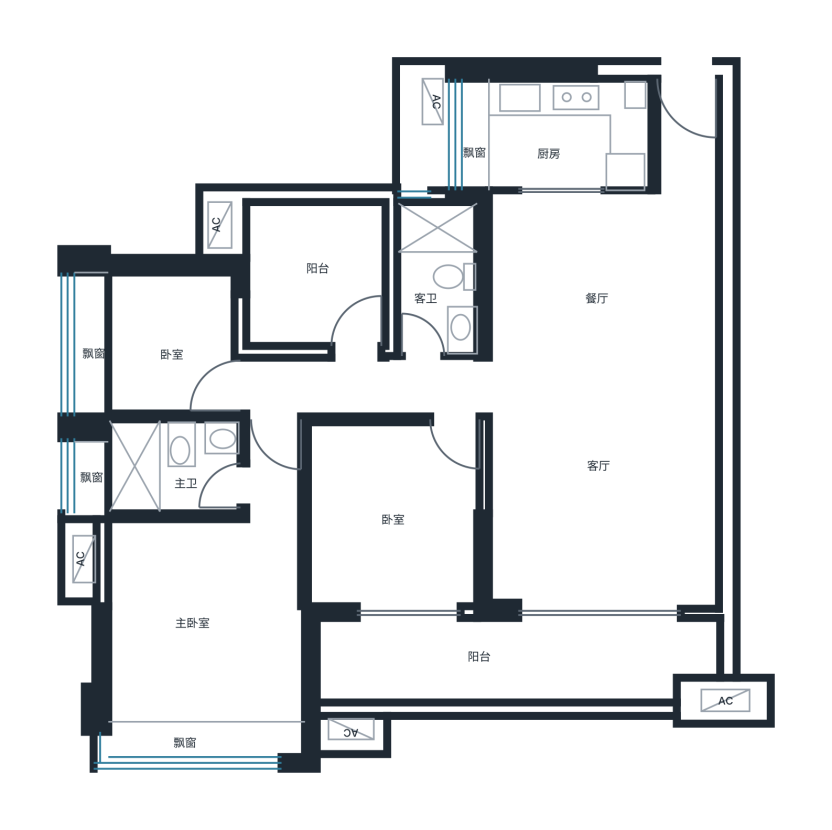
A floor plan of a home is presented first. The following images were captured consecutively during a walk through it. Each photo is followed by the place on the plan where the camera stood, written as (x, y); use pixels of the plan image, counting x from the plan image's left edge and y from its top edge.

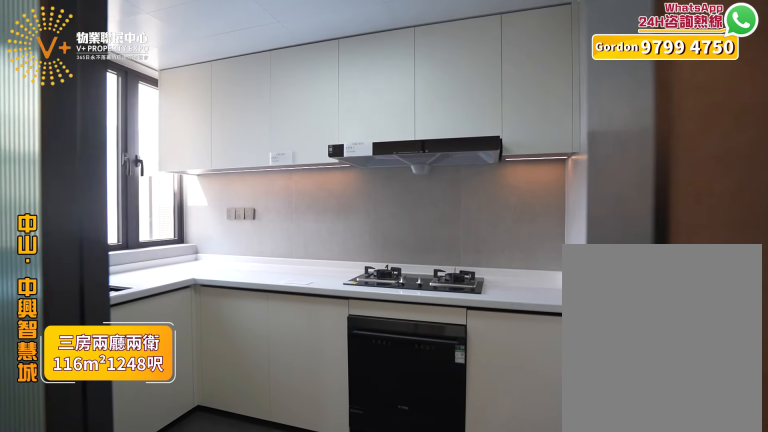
(561, 129)
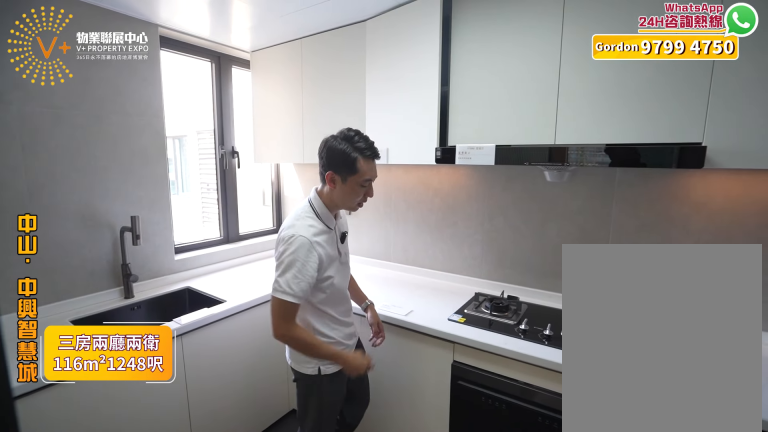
(563, 135)
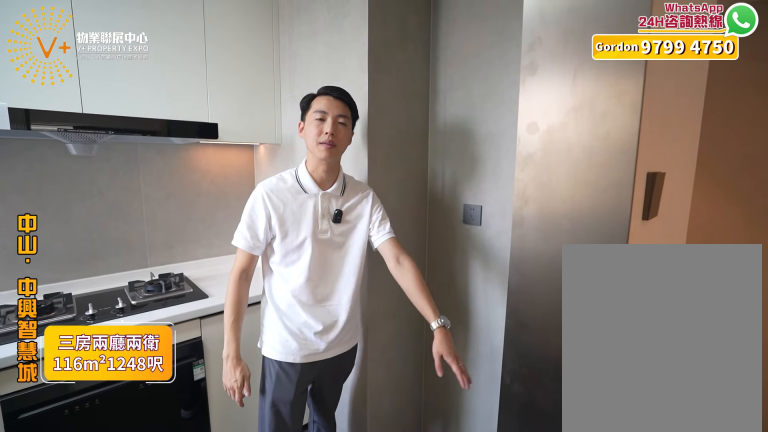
(570, 146)
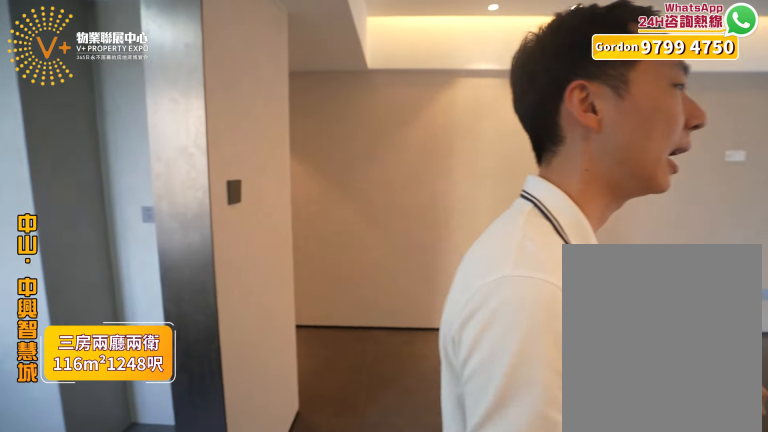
(564, 137)
